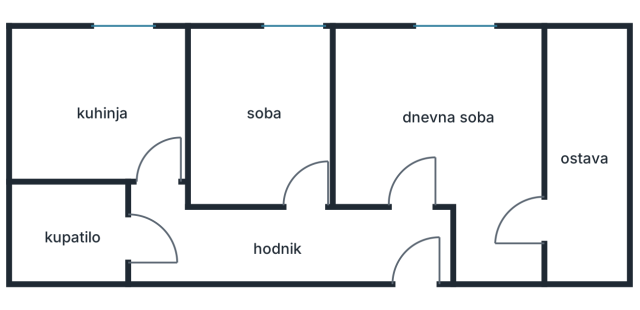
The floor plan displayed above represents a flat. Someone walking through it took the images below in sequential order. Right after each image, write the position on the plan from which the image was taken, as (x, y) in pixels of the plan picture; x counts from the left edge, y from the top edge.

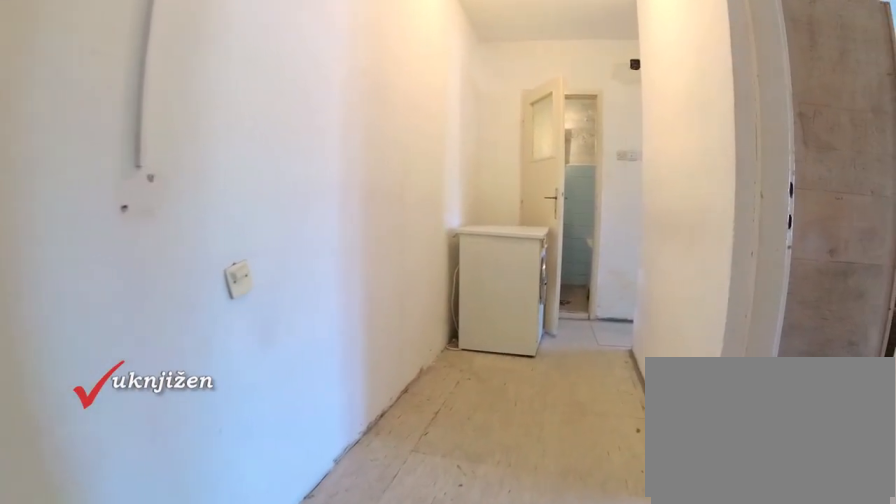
(398, 237)
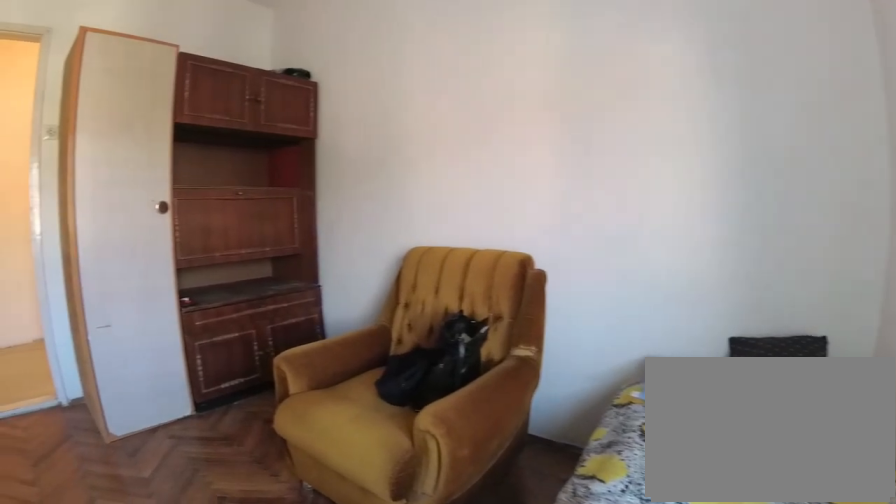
(300, 52)
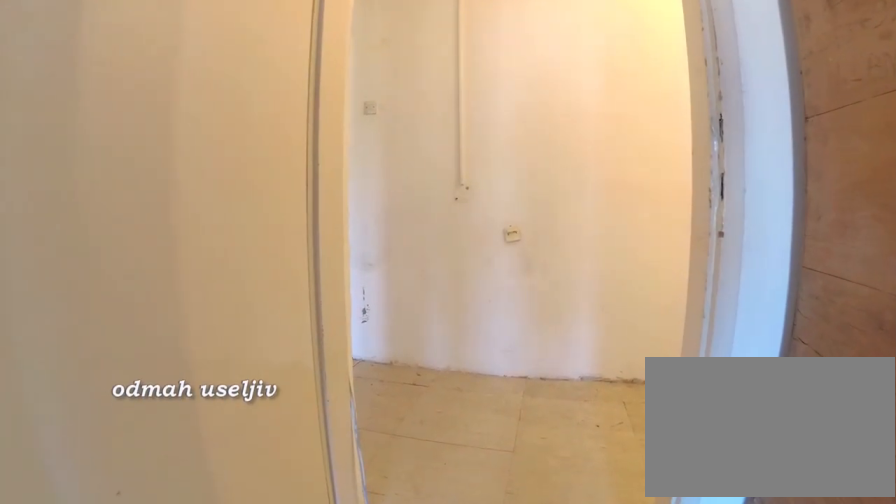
(299, 131)
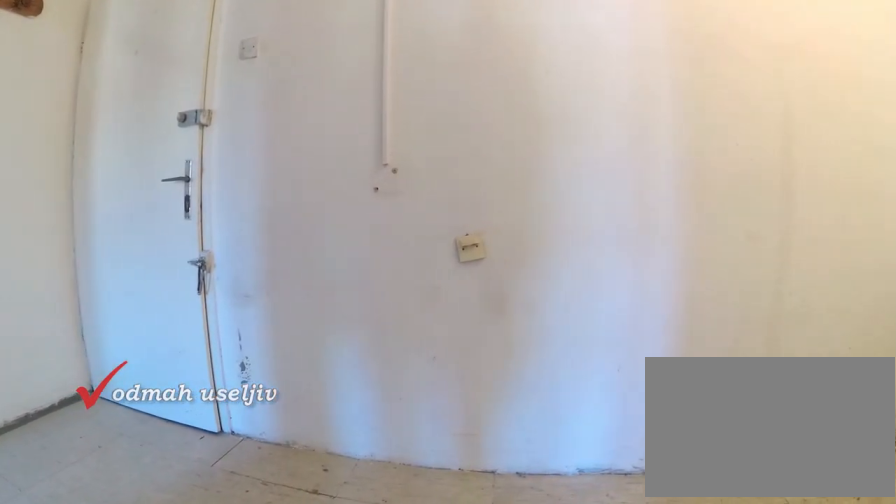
(307, 194)
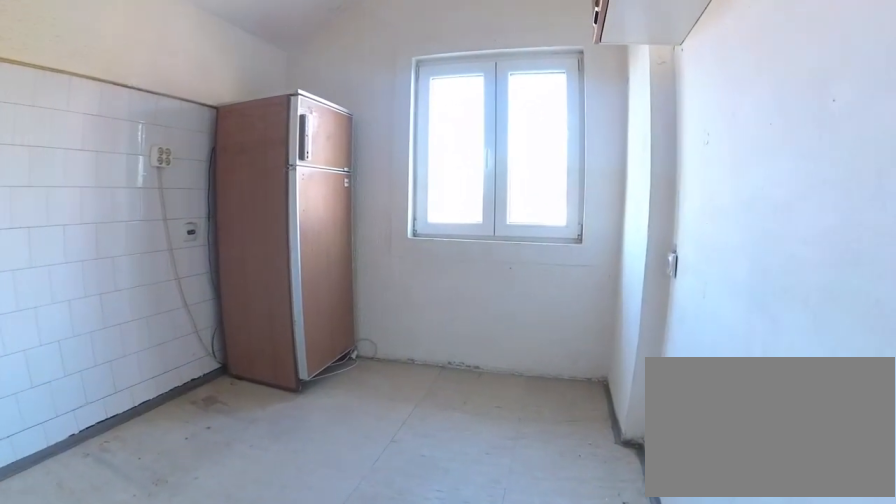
(160, 164)
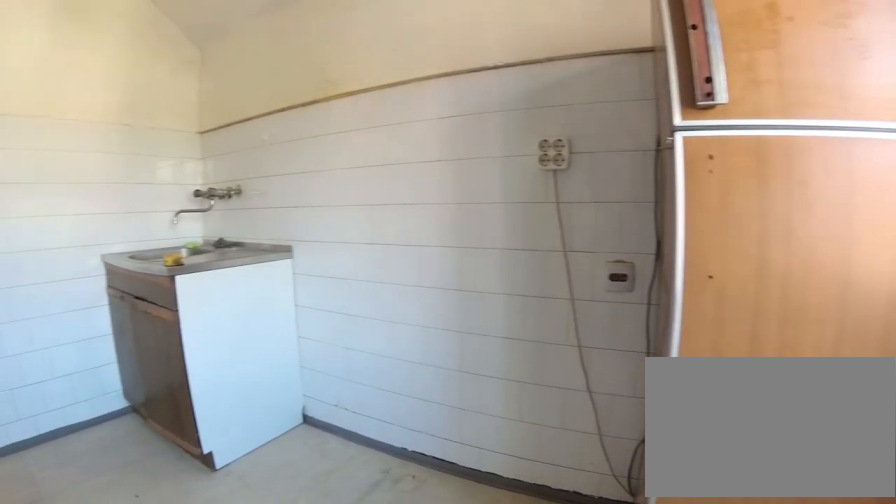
(150, 55)
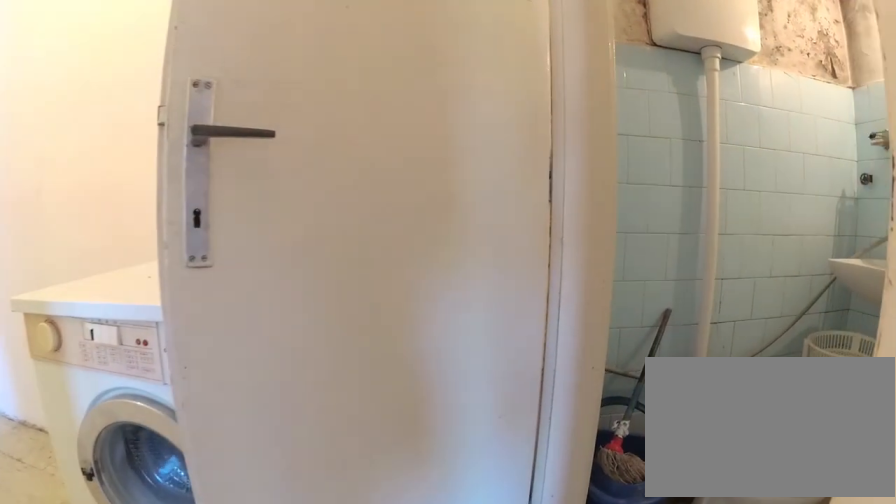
(153, 199)
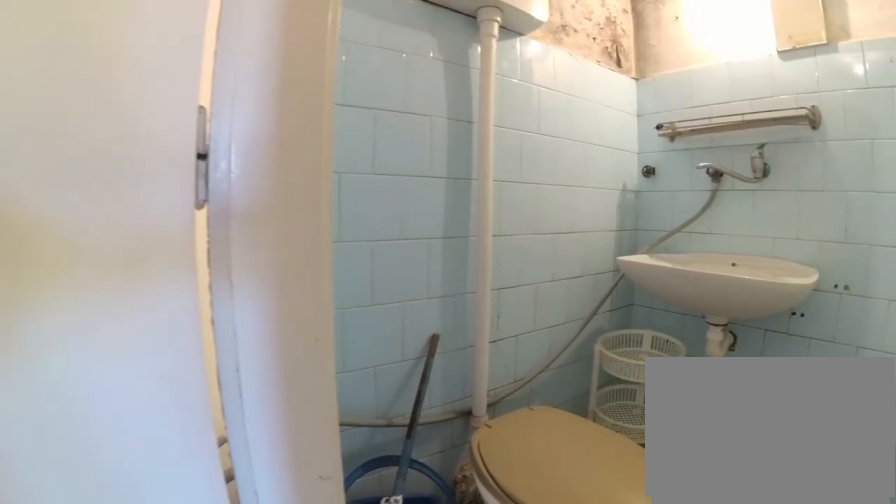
(144, 211)
